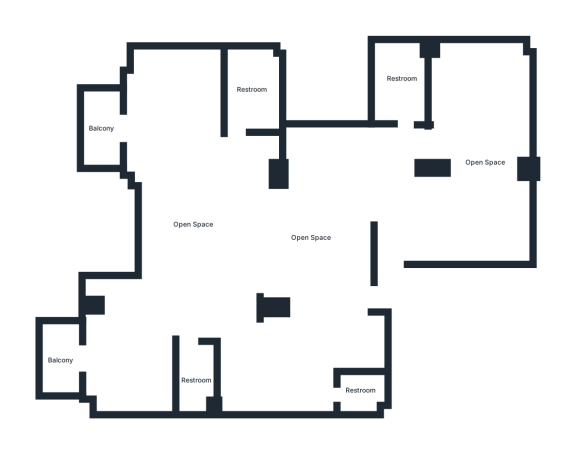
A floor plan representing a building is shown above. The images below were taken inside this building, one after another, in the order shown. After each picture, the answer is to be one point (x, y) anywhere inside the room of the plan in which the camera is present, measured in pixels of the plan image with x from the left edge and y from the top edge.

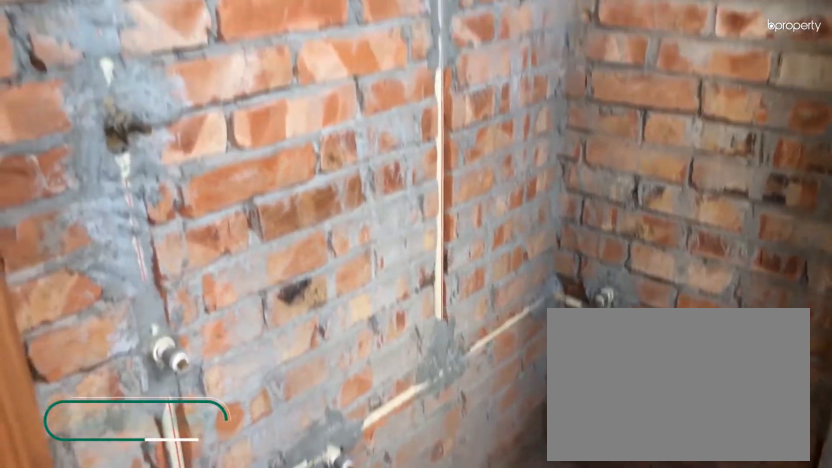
(360, 392)
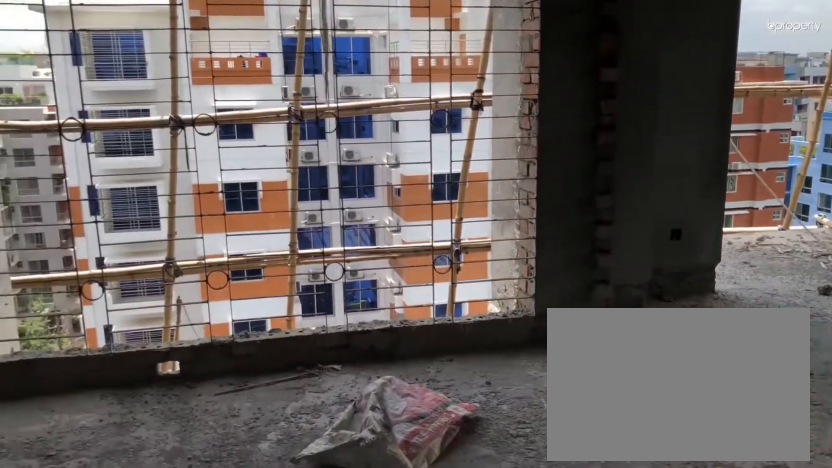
(196, 233)
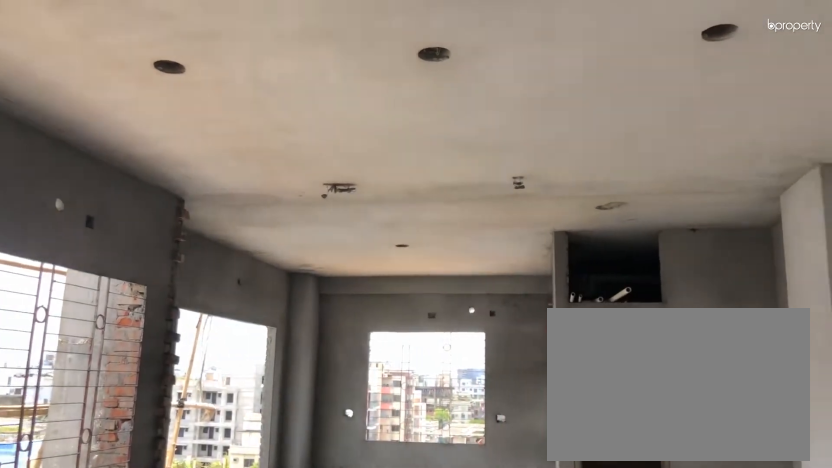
(196, 233)
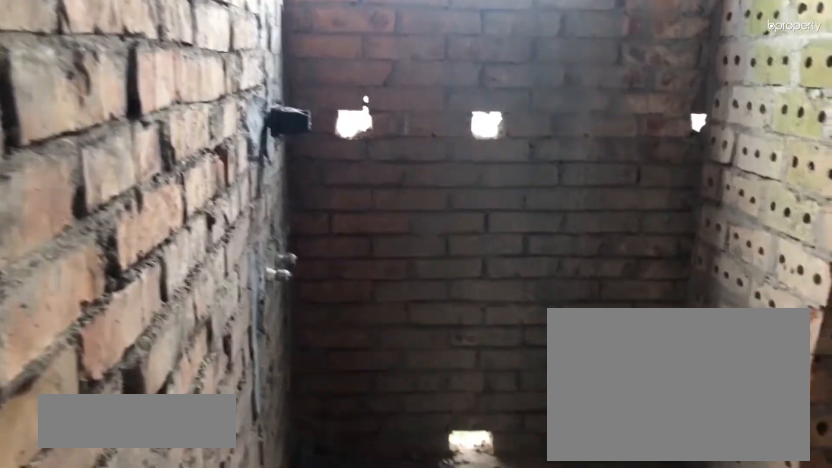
(252, 93)
